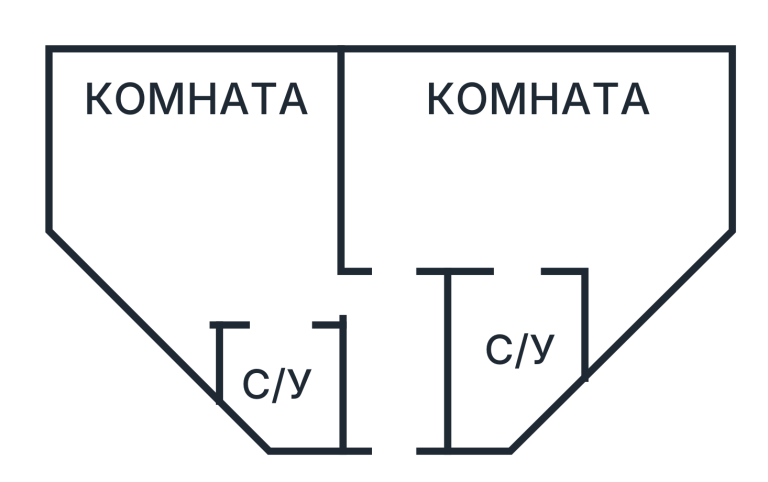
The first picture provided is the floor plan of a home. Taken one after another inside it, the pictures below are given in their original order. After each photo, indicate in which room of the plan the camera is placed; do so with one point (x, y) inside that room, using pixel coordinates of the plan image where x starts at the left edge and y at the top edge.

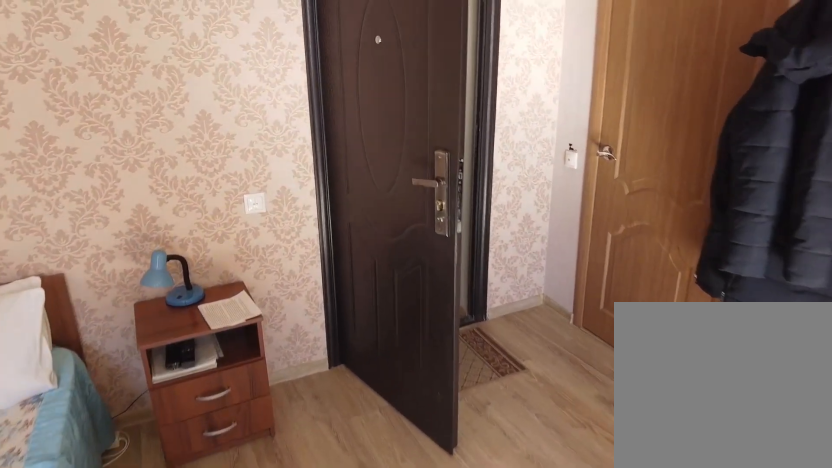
(304, 234)
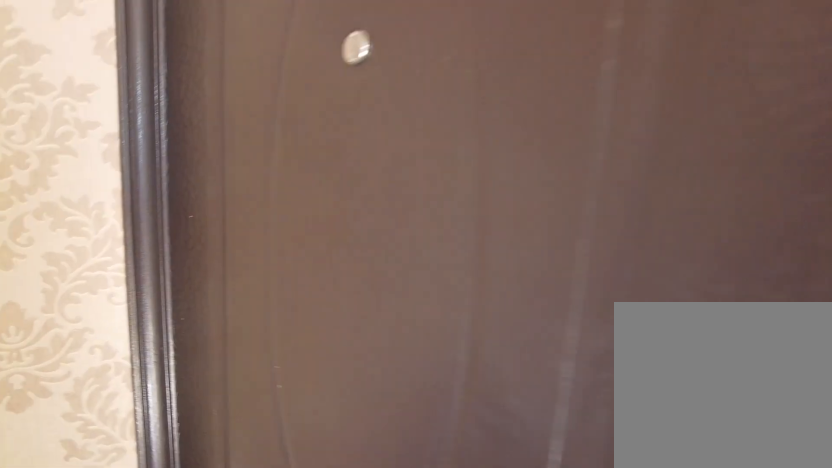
(321, 295)
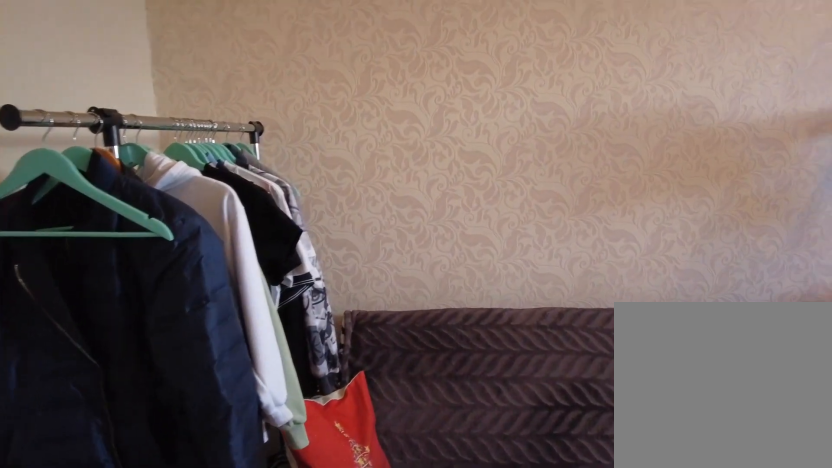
(431, 232)
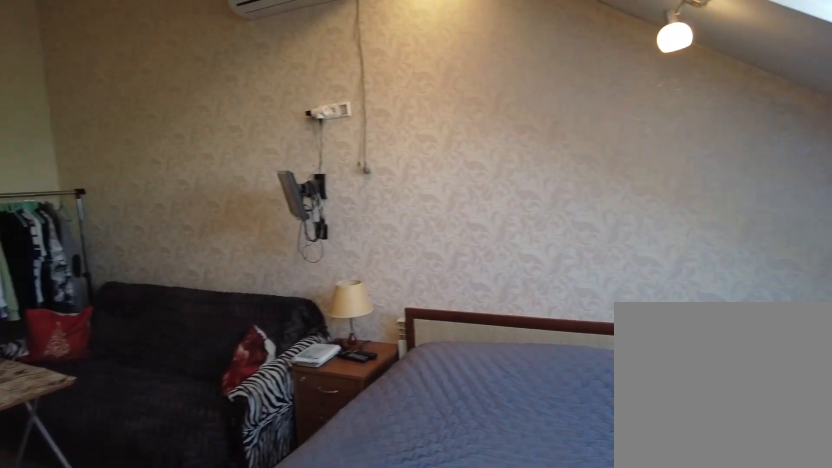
(431, 232)
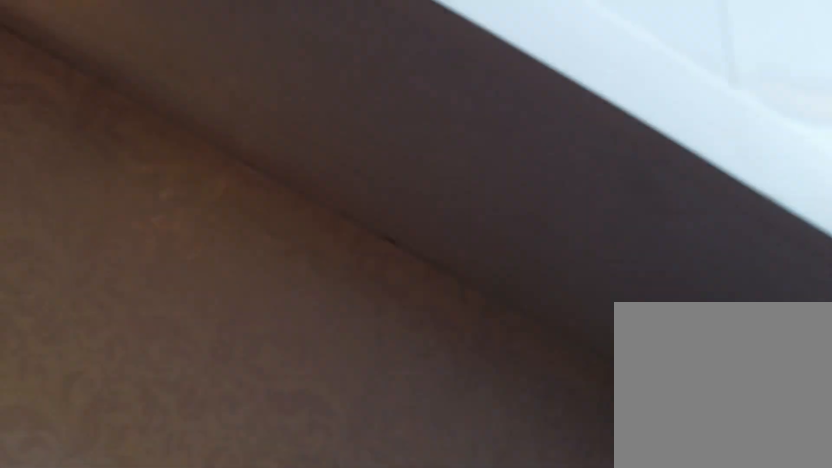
(694, 201)
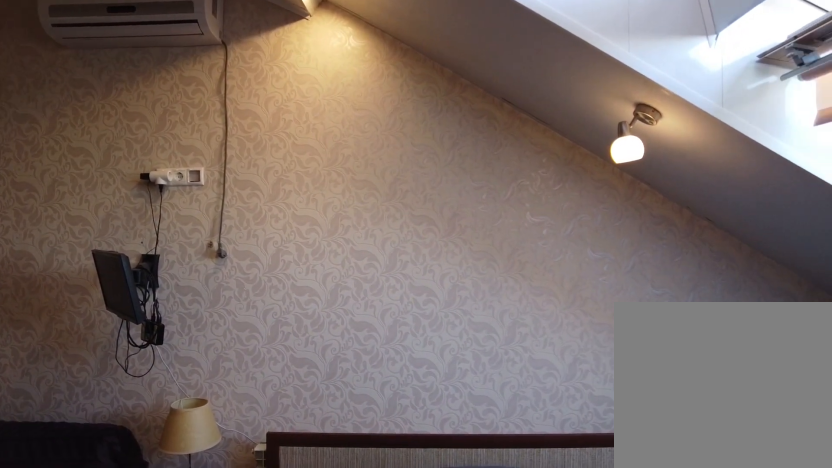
(522, 242)
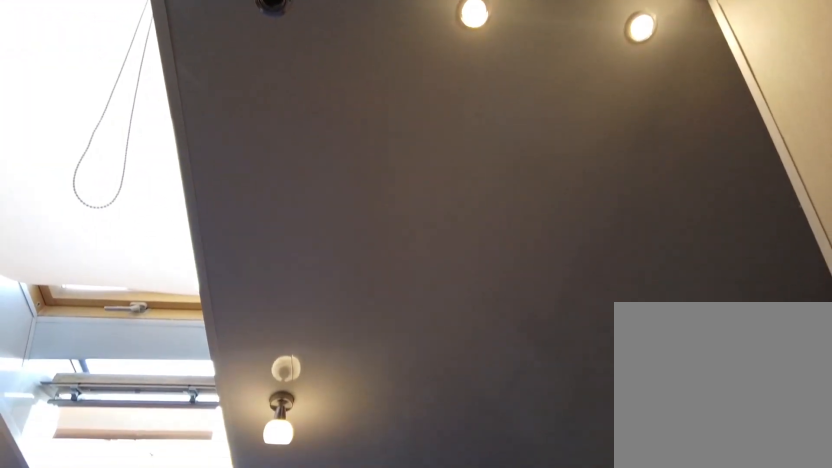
(522, 242)
